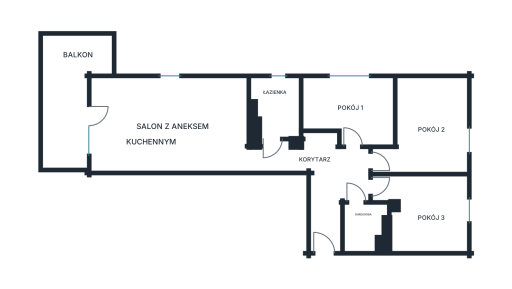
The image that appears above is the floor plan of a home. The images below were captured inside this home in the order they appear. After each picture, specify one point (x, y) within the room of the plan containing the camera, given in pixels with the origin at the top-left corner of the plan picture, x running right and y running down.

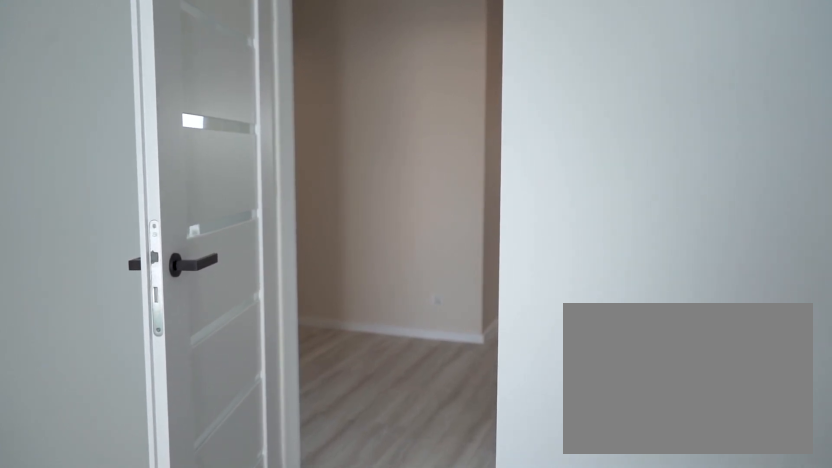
(321, 176)
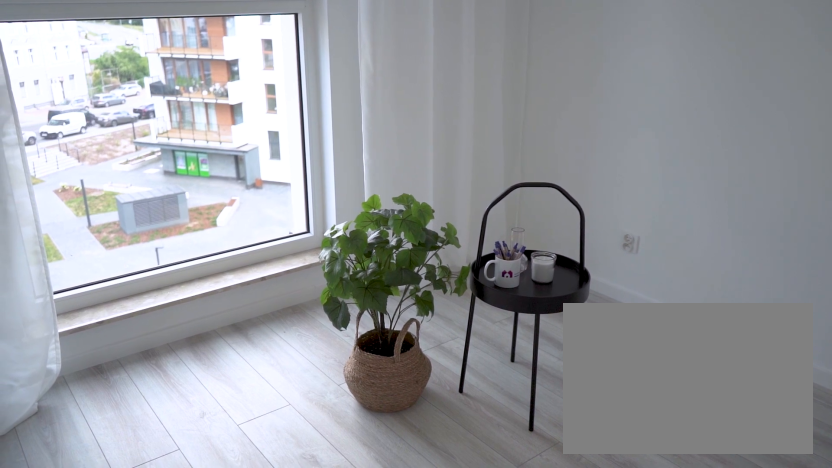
(427, 212)
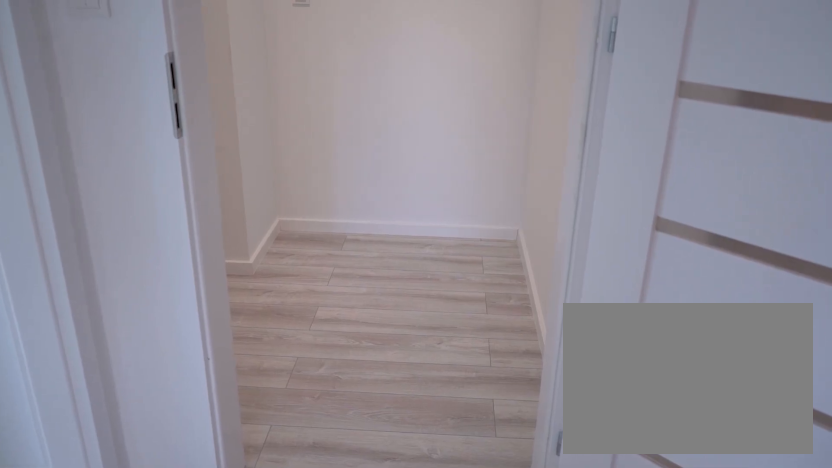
(363, 225)
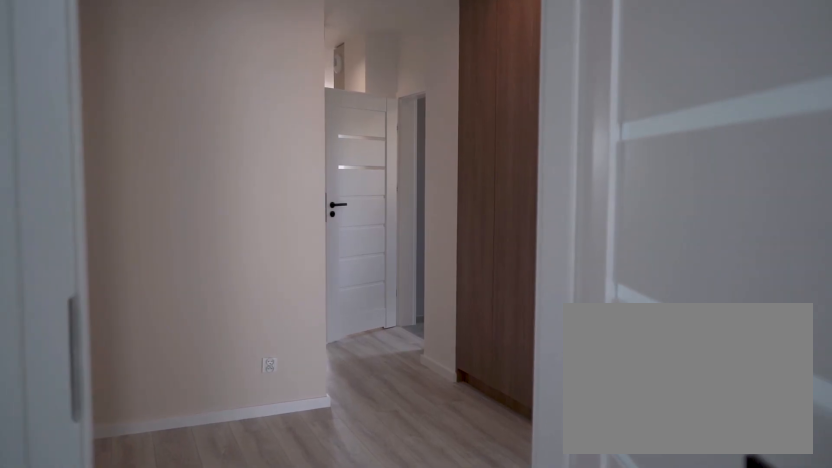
(320, 176)
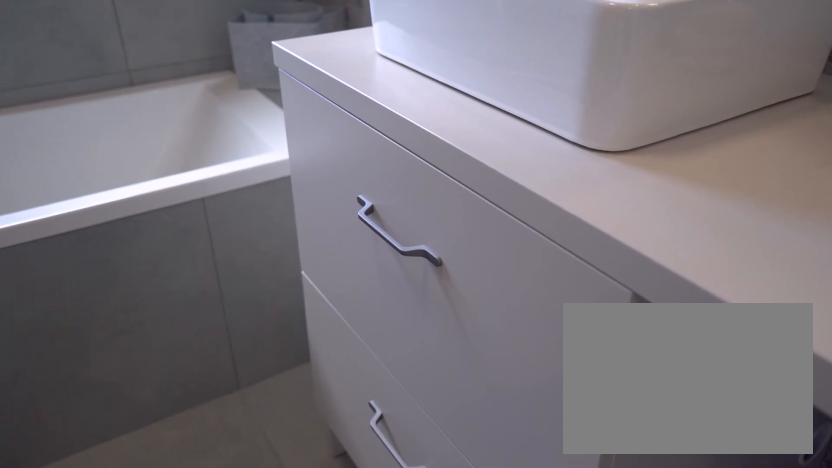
(276, 106)
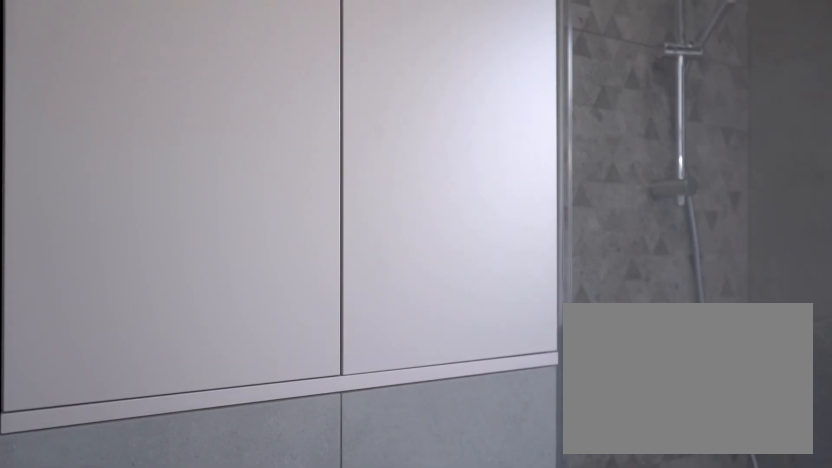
(277, 107)
